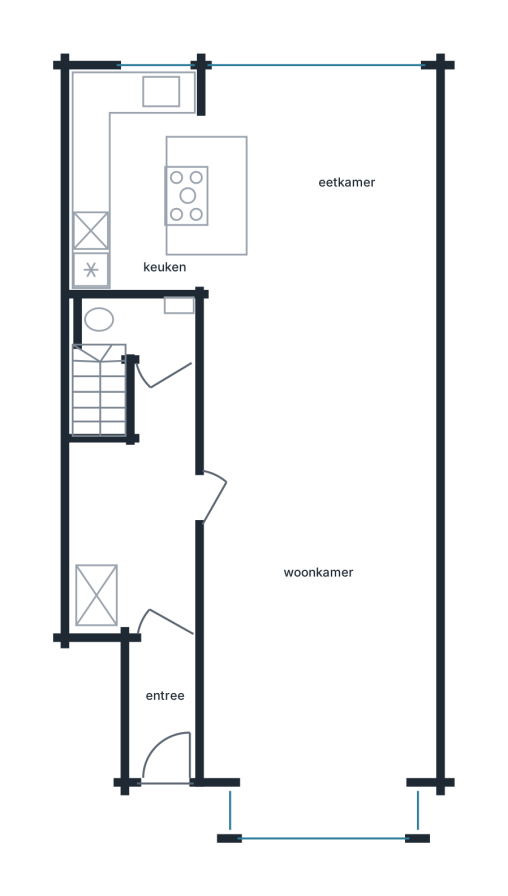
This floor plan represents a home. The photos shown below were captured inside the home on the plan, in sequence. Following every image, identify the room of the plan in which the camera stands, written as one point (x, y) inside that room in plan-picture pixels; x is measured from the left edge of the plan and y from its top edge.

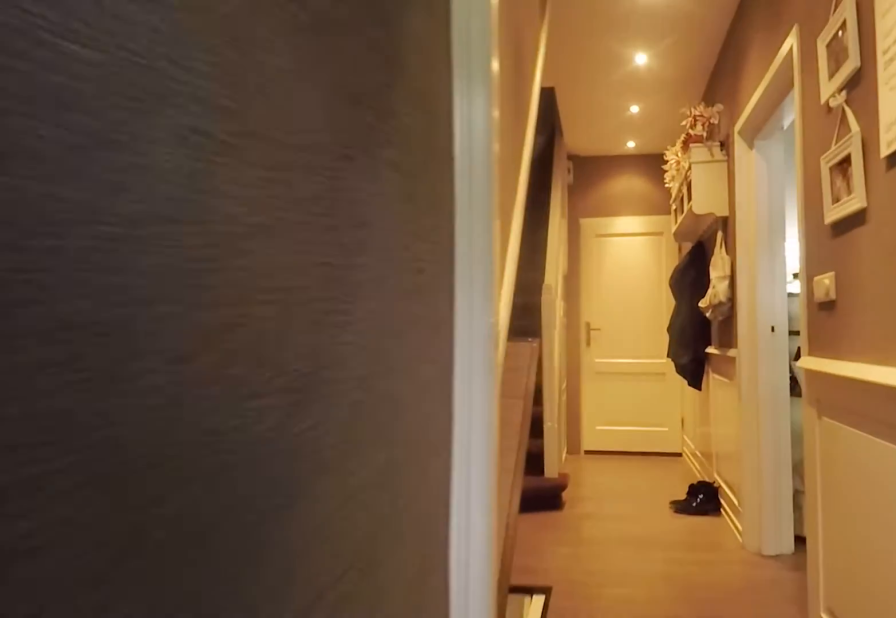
(145, 559)
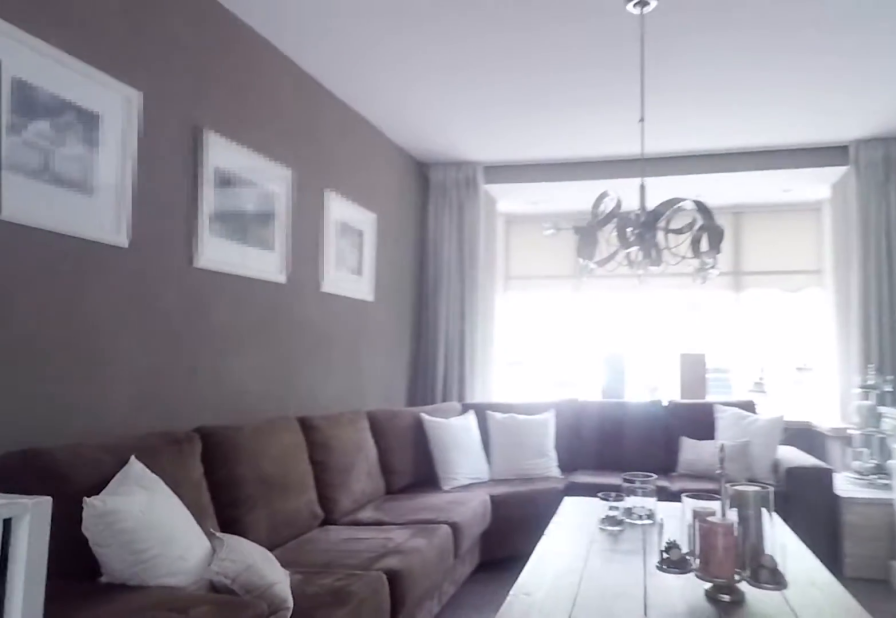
(317, 431)
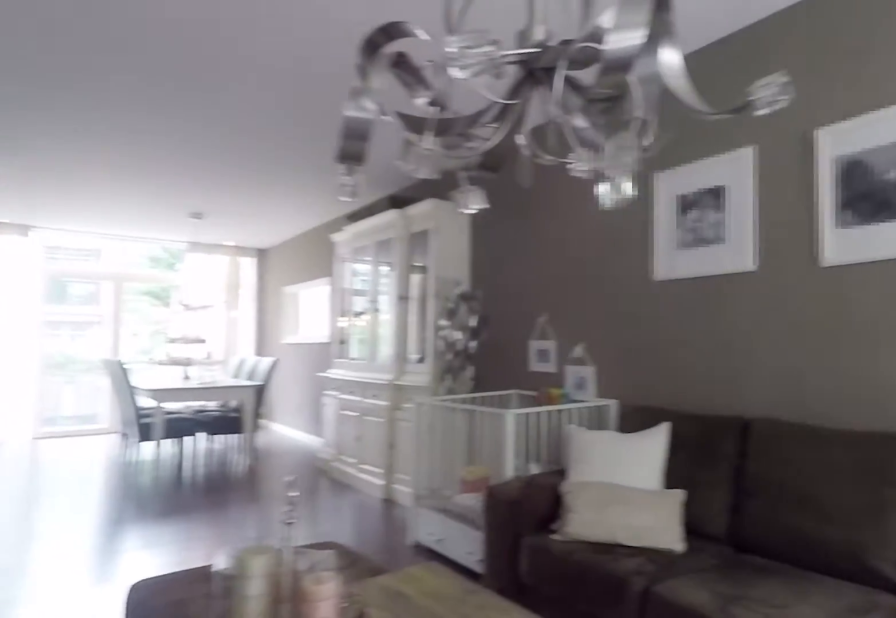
(317, 431)
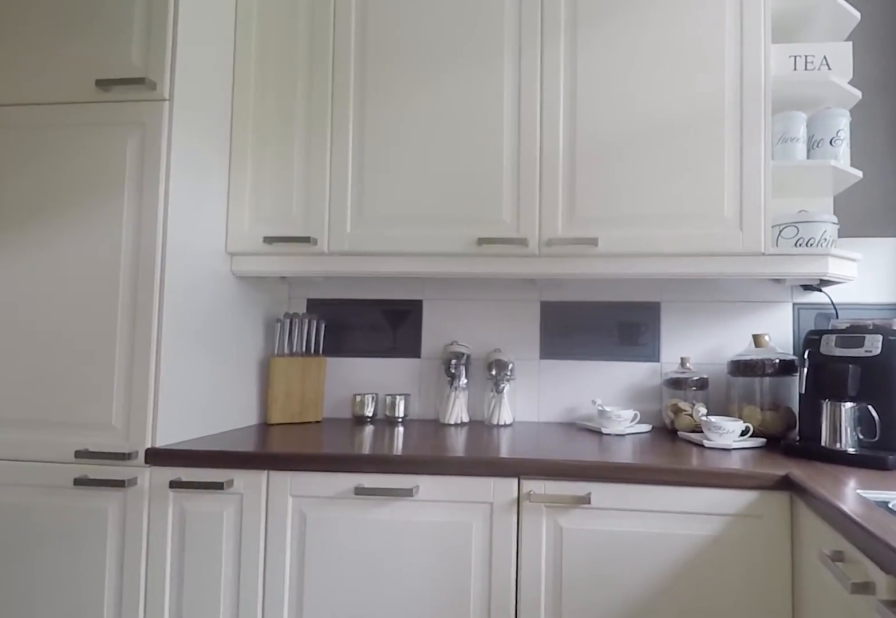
(220, 152)
